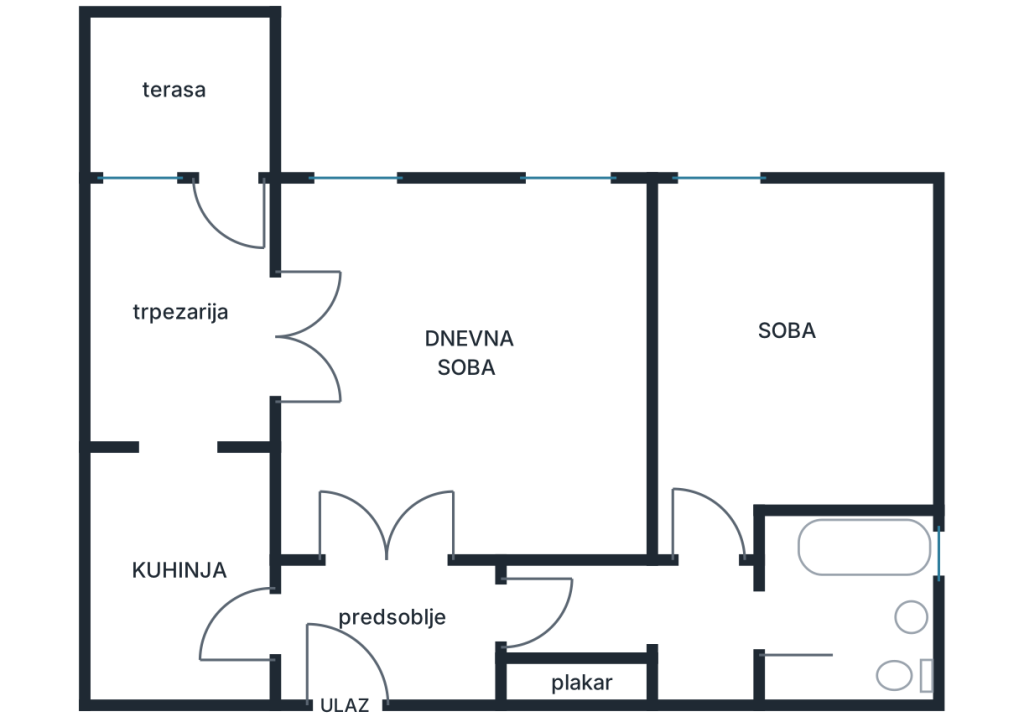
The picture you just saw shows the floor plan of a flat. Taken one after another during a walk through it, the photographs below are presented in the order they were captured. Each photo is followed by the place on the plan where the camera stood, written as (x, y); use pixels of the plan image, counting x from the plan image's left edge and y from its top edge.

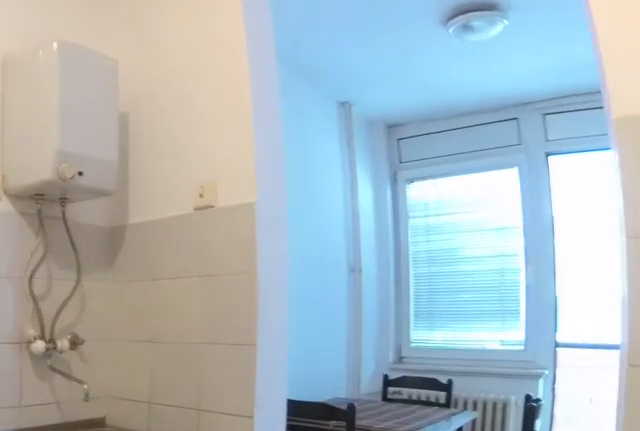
(257, 641)
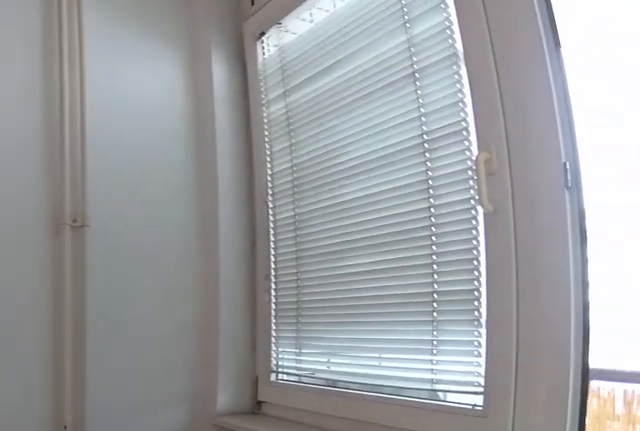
(223, 254)
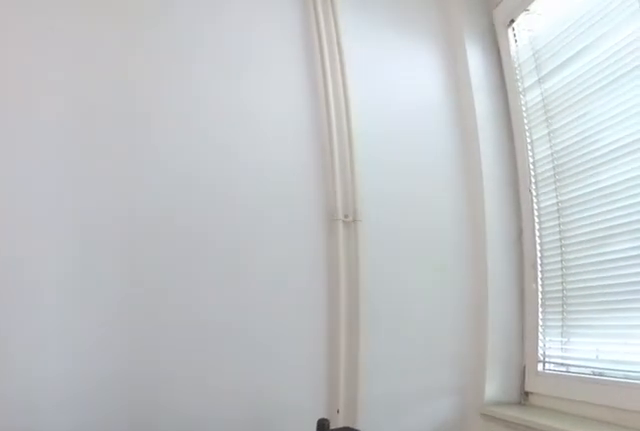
(218, 240)
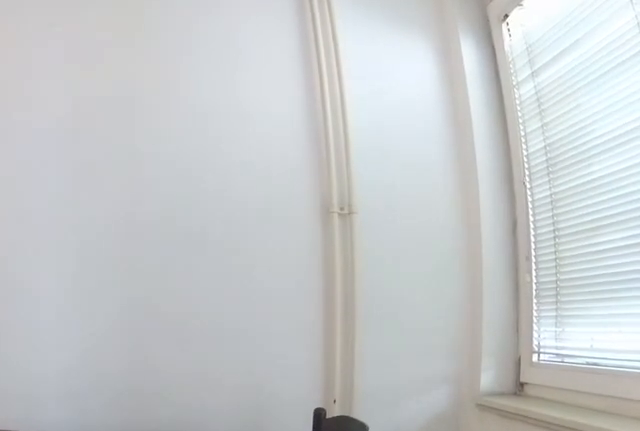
(217, 238)
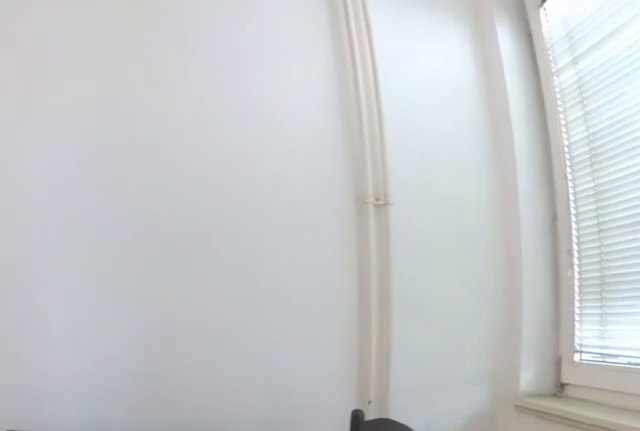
(216, 236)
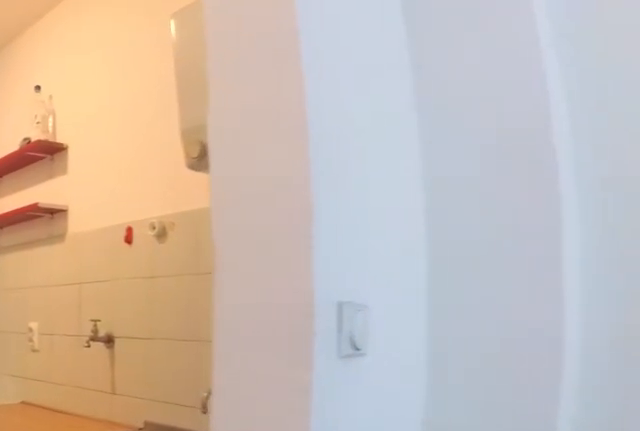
(201, 315)
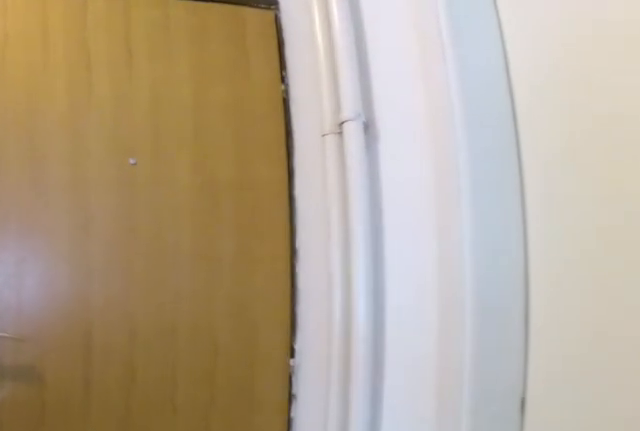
(403, 551)
